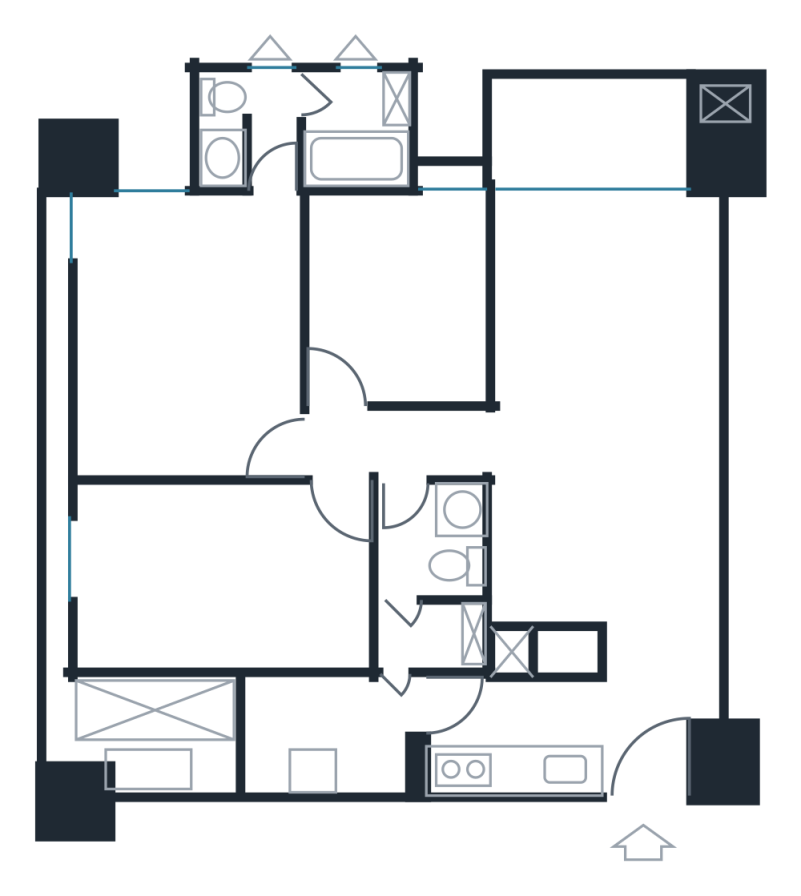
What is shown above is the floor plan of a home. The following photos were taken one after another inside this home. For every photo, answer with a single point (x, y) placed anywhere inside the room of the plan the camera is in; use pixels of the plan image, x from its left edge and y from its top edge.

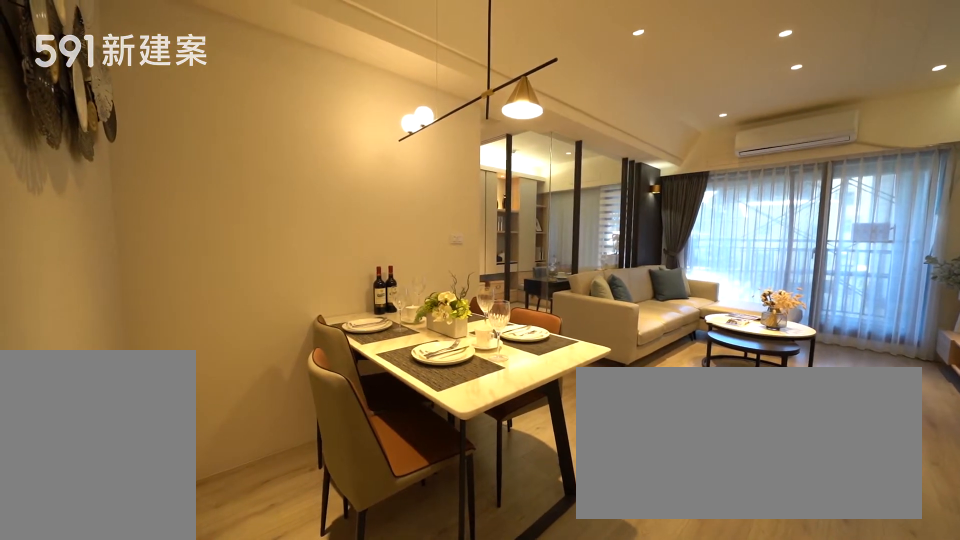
(563, 549)
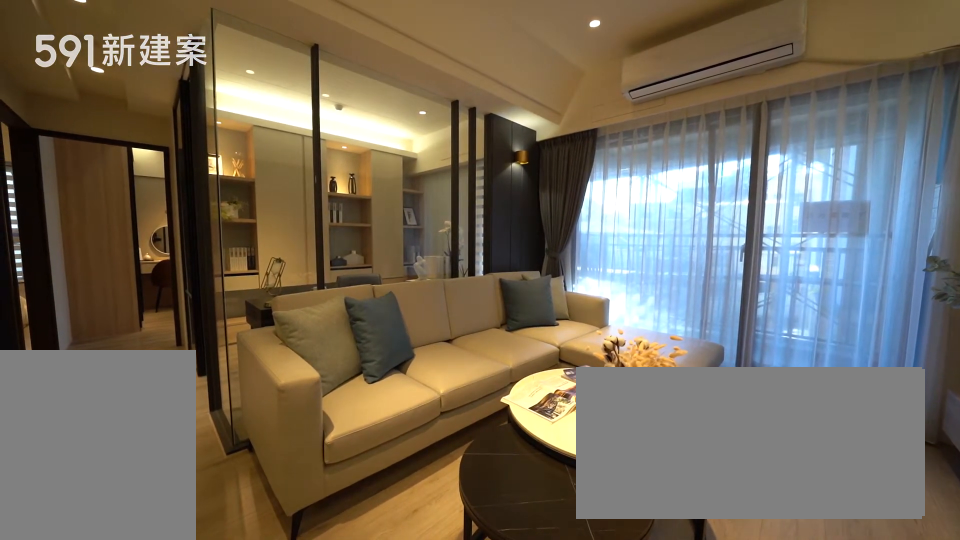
(595, 294)
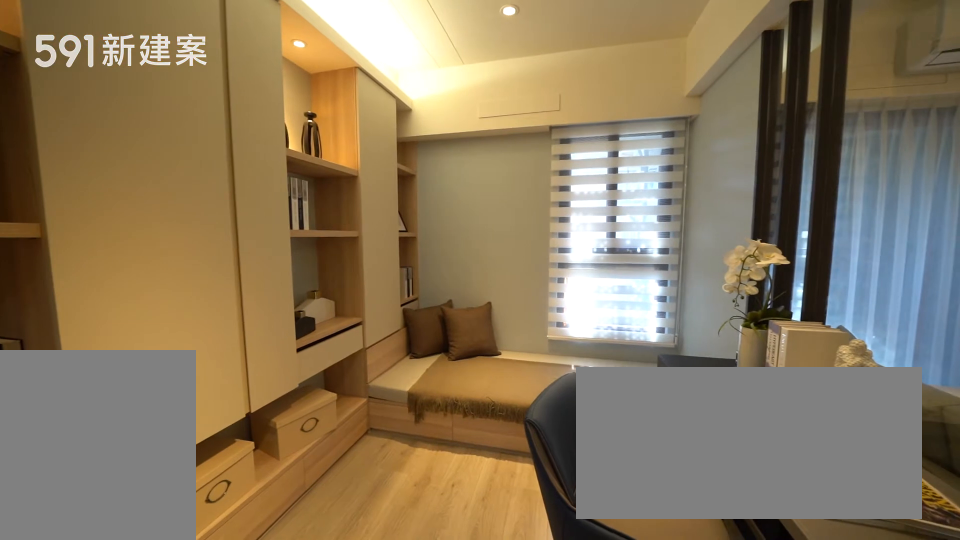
(393, 292)
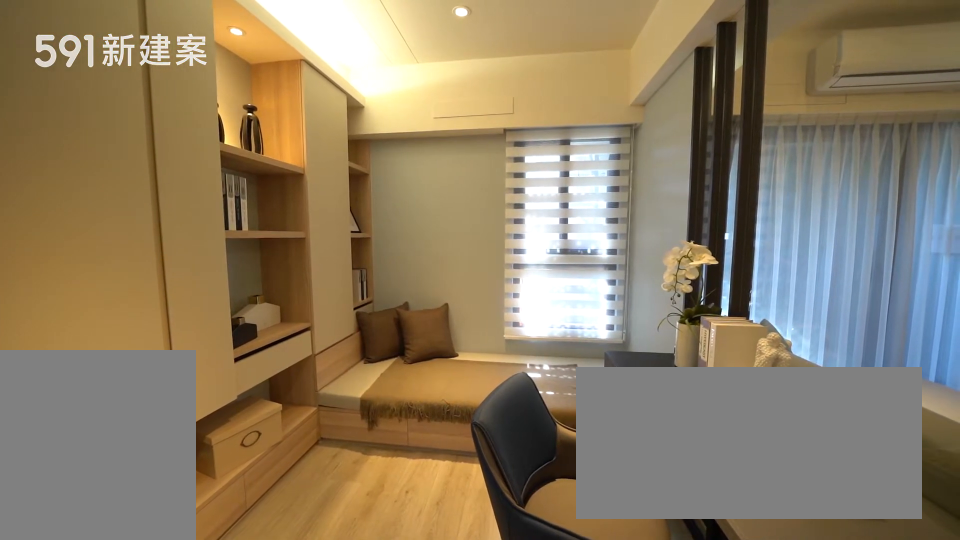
(393, 292)
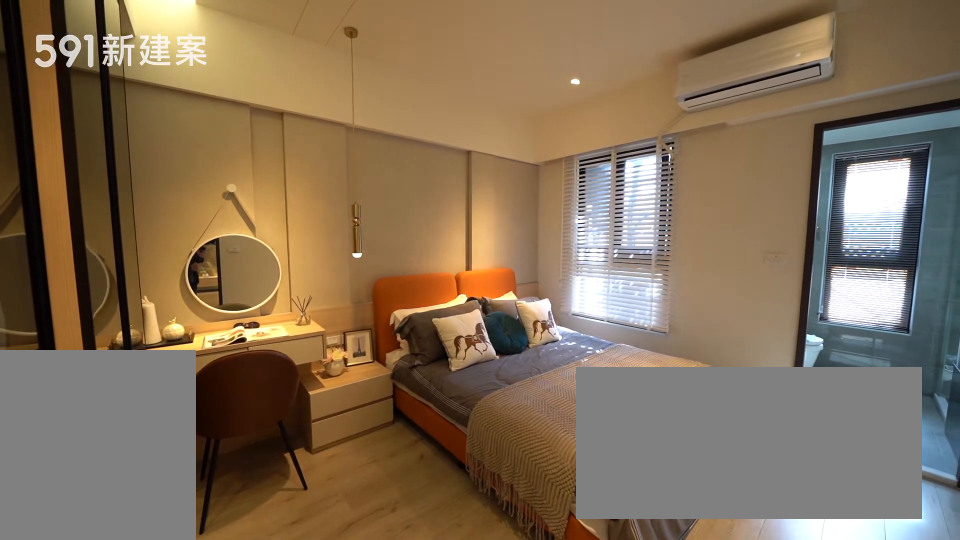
(184, 326)
